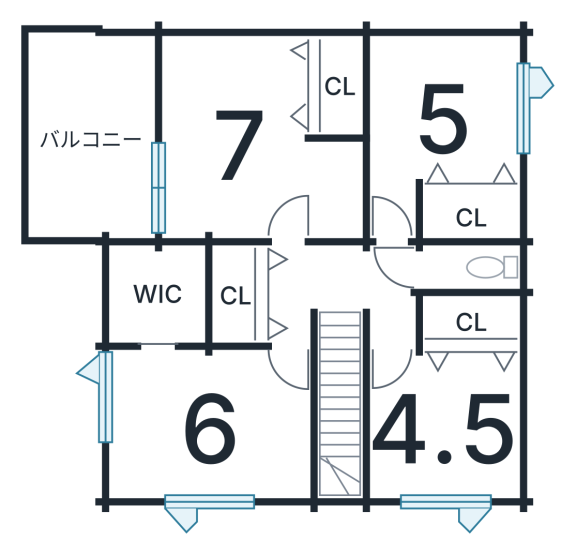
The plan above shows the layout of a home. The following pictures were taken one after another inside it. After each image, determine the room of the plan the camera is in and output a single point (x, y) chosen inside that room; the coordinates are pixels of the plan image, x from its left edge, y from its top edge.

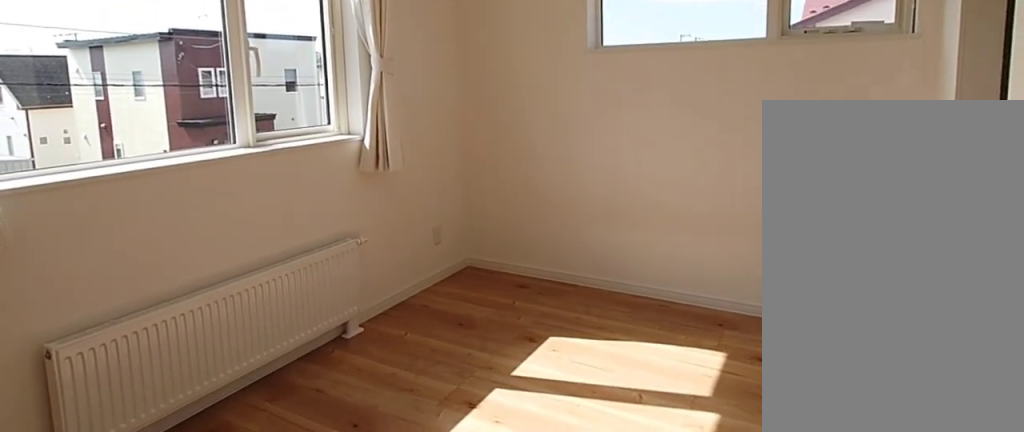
(207, 419)
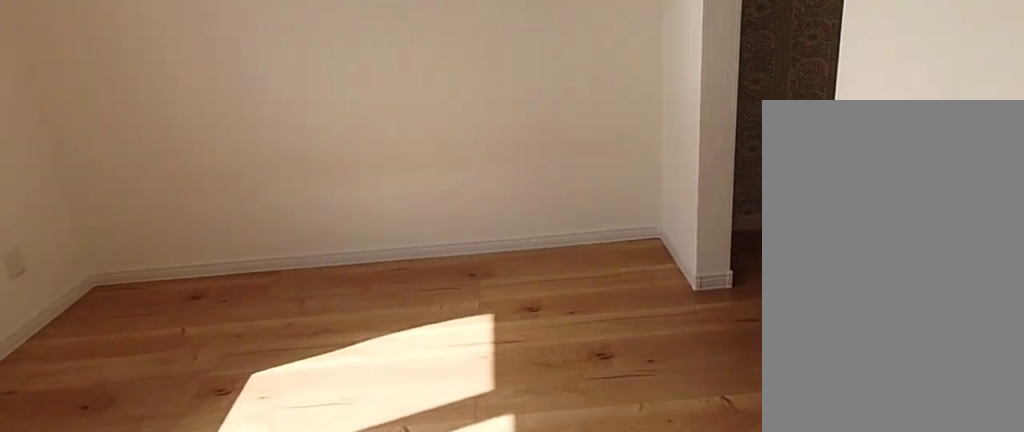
(207, 419)
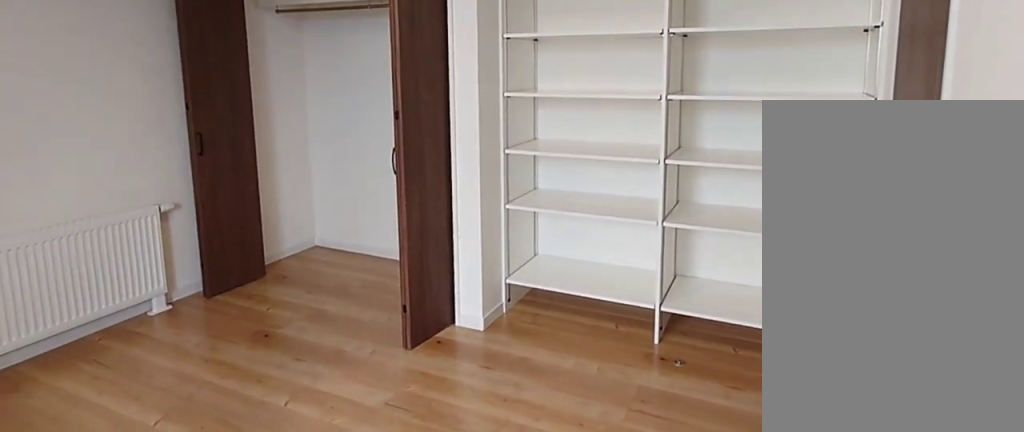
(240, 144)
